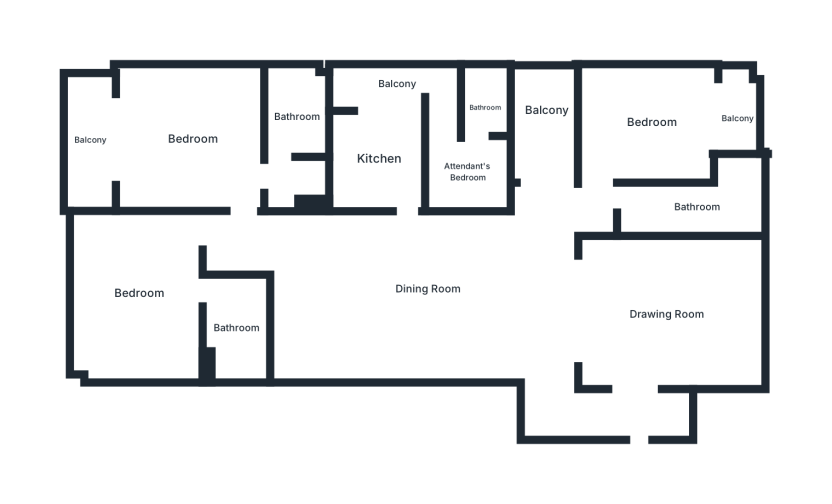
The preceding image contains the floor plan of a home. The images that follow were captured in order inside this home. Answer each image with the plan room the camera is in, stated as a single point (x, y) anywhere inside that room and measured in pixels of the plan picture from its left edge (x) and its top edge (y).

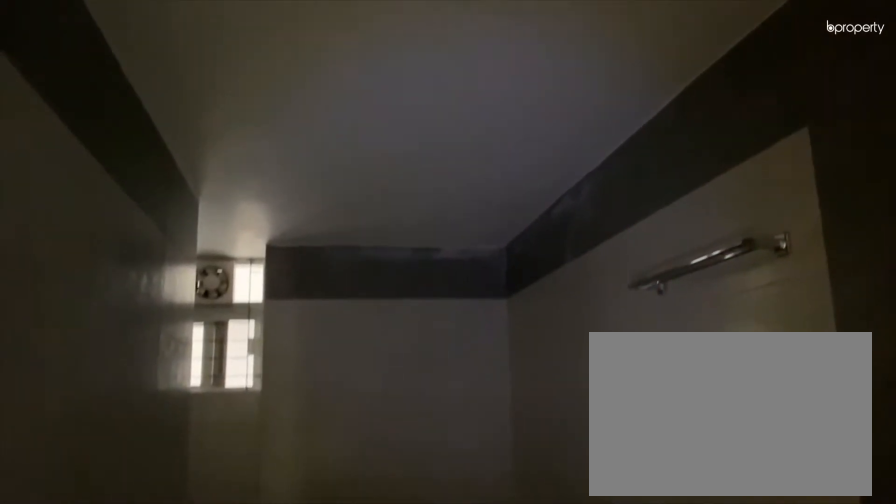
(697, 208)
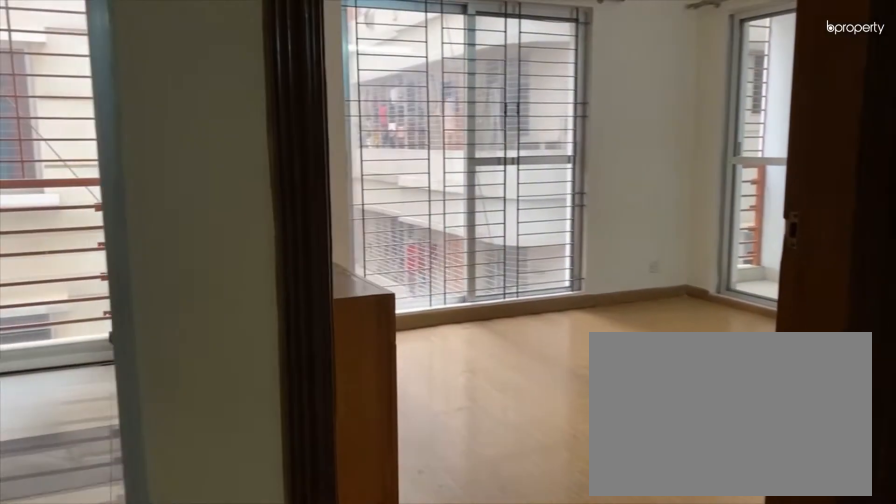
(600, 178)
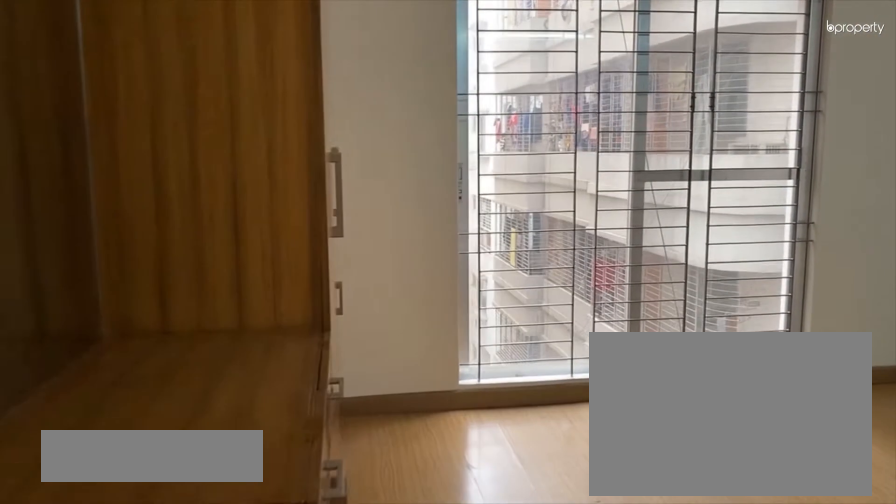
(651, 121)
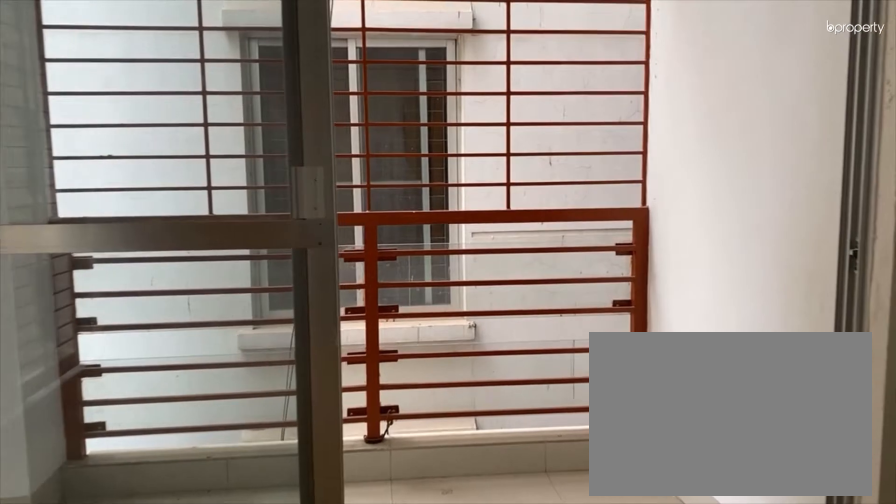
(701, 119)
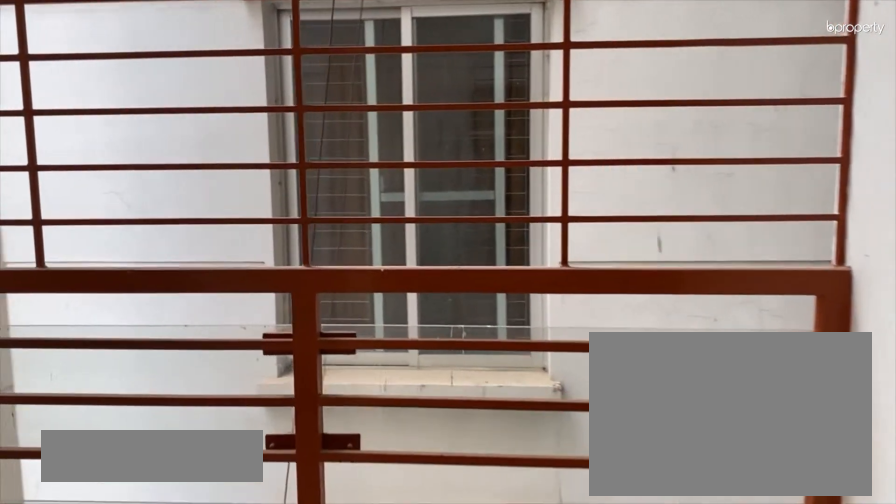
(736, 117)
